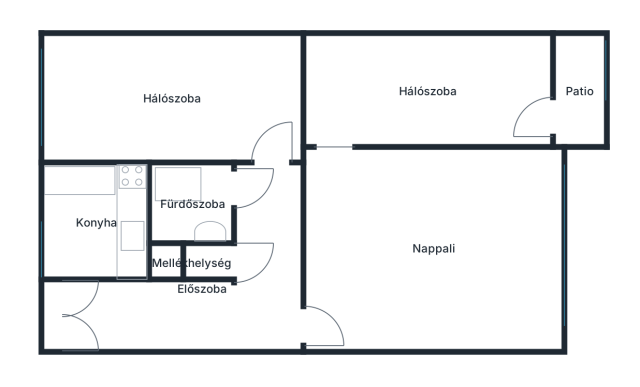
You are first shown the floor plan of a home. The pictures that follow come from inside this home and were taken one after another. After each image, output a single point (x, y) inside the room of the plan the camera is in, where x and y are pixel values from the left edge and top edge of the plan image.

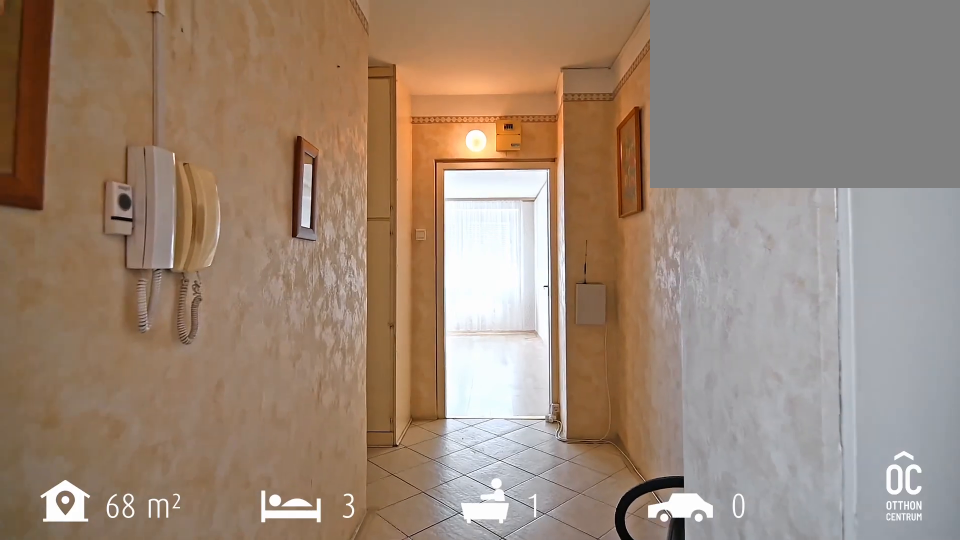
(187, 317)
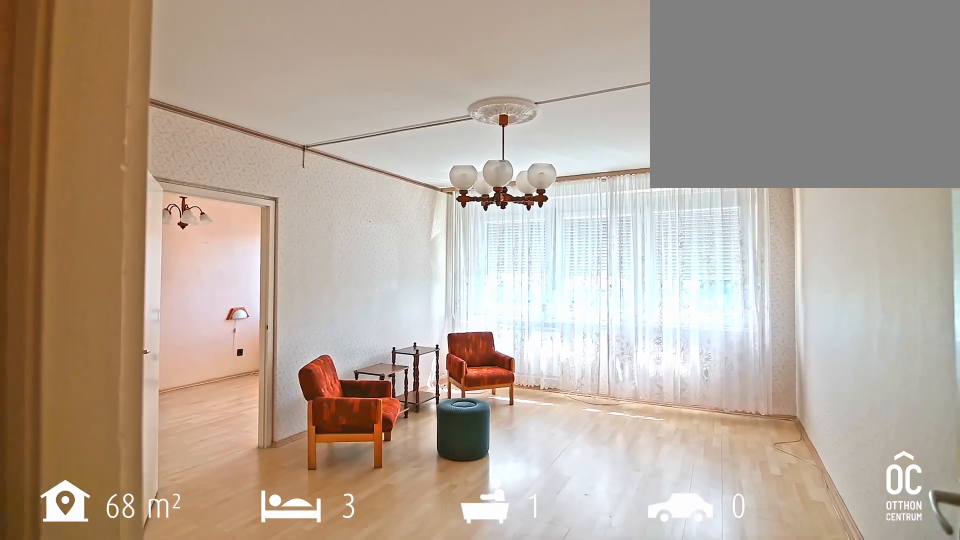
(435, 253)
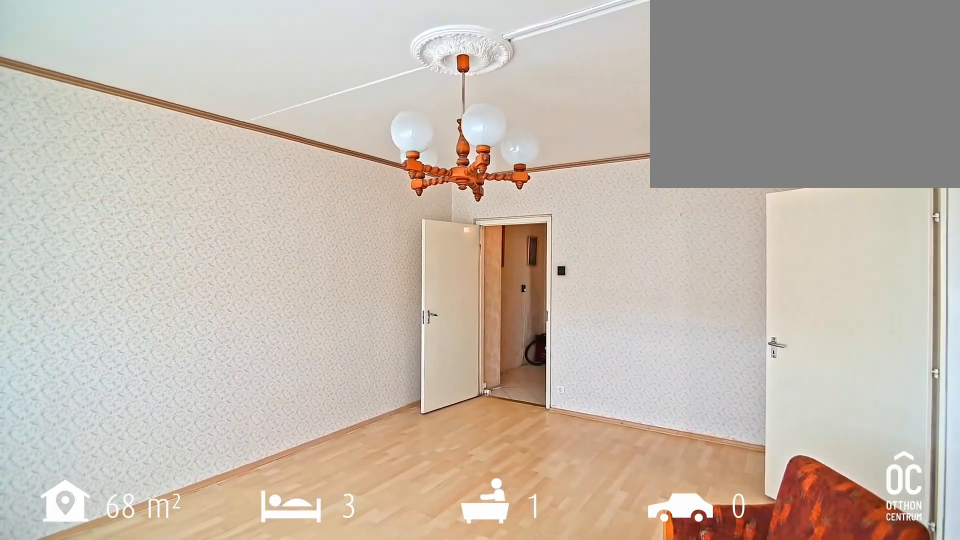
(435, 253)
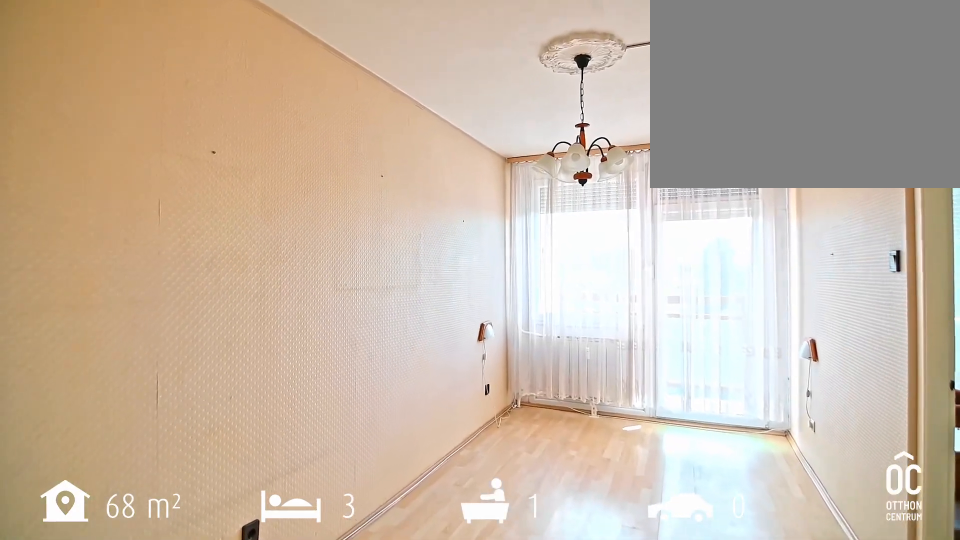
(422, 92)
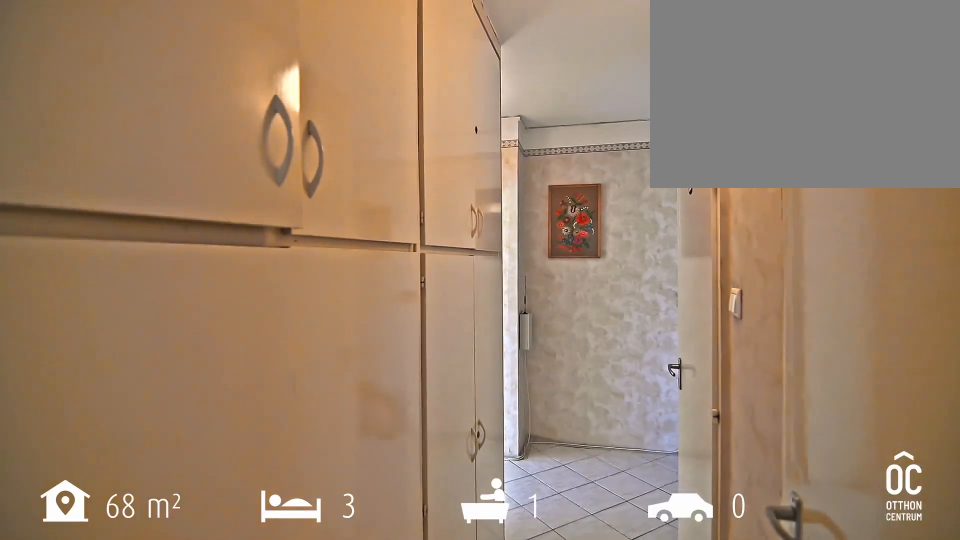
(265, 237)
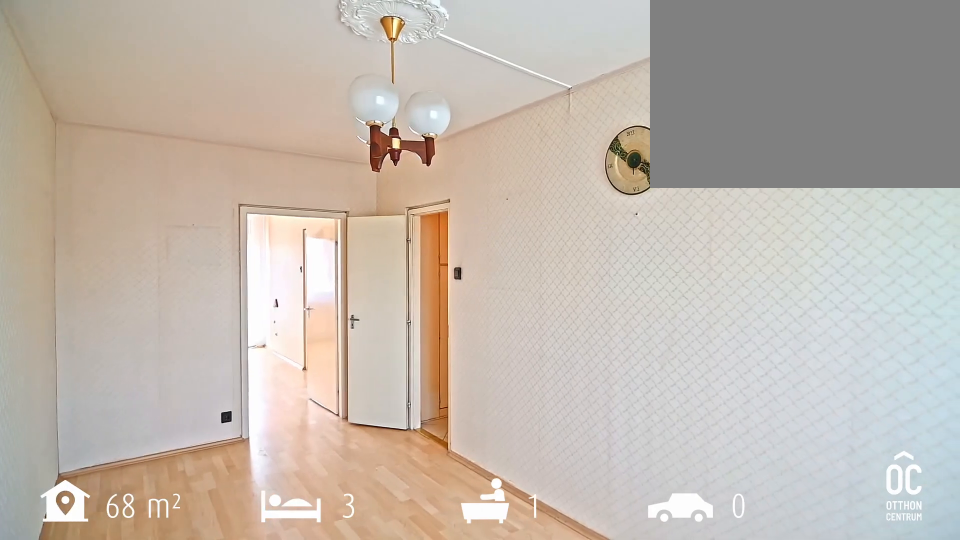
(176, 103)
